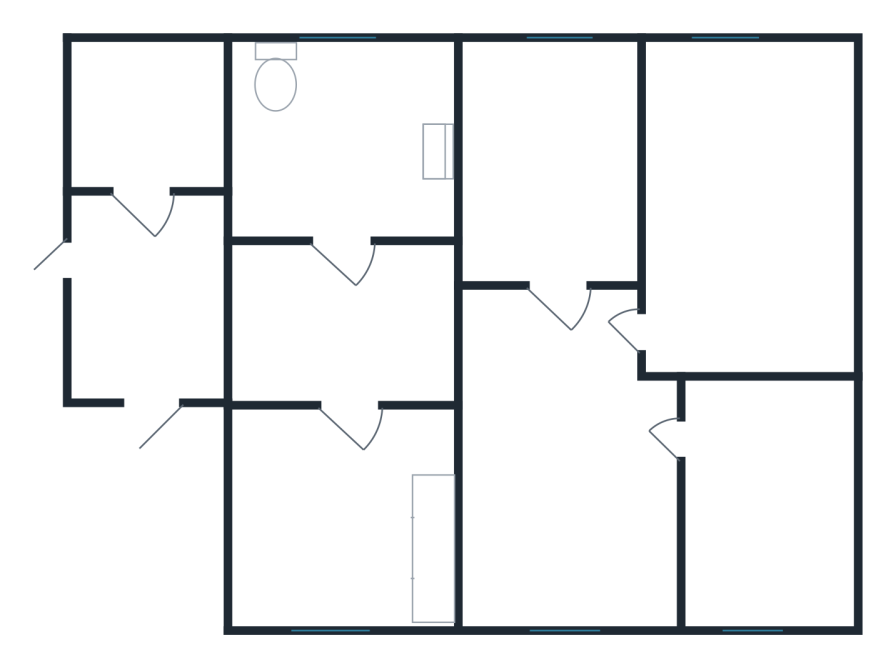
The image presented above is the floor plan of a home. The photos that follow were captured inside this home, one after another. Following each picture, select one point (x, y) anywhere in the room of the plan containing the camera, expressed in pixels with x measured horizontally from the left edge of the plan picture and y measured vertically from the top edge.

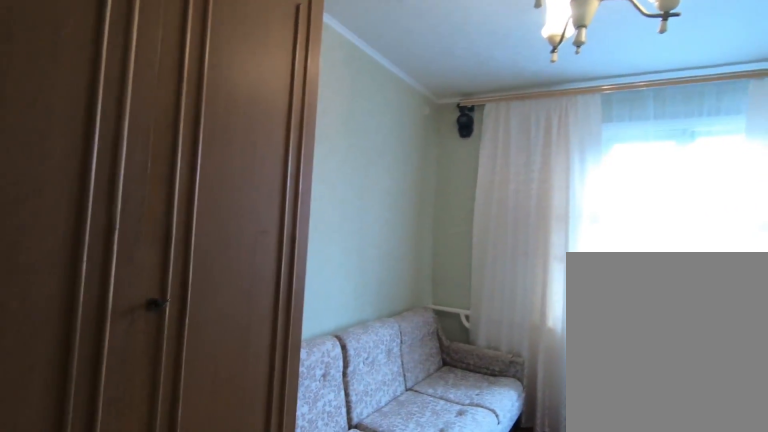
(559, 253)
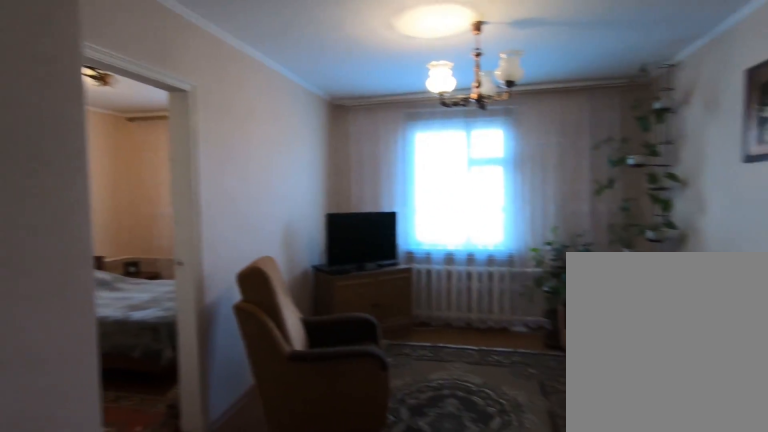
(559, 373)
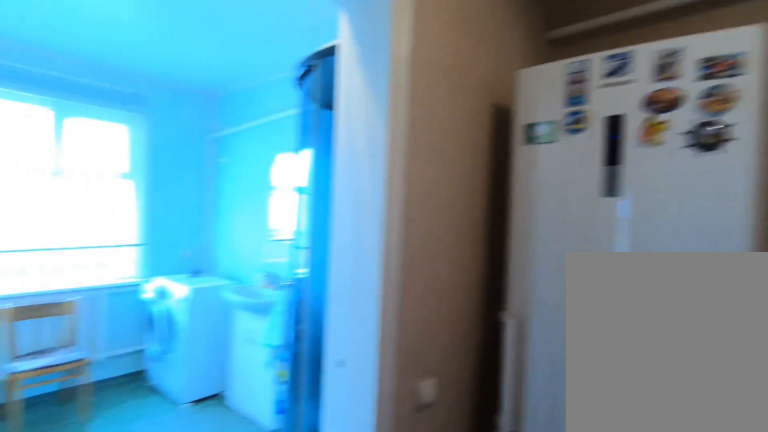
(364, 373)
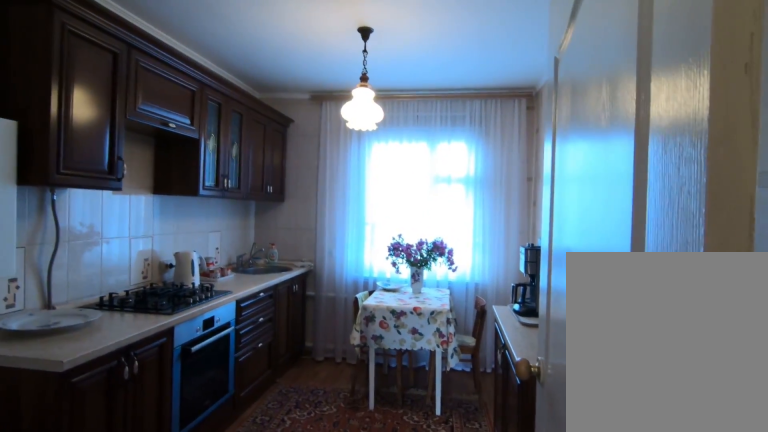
(364, 373)
